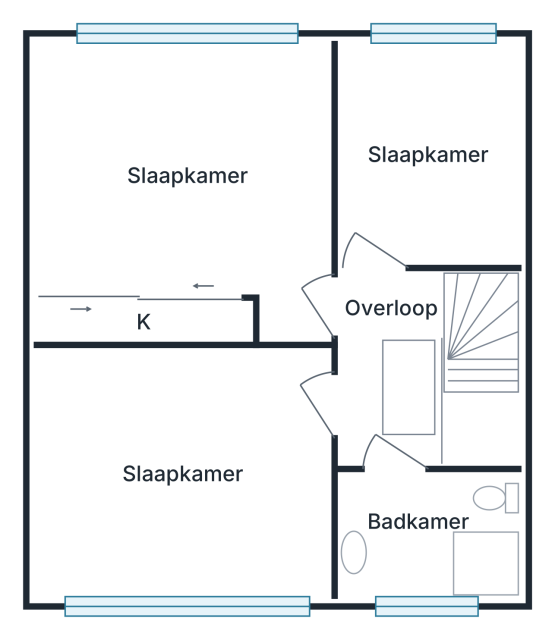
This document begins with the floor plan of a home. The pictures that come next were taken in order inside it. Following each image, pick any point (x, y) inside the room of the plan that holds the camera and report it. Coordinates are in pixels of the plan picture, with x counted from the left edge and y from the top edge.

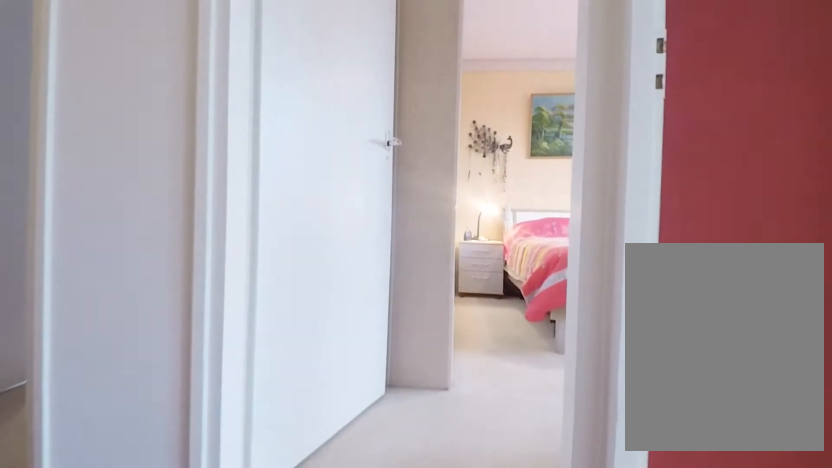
(385, 361)
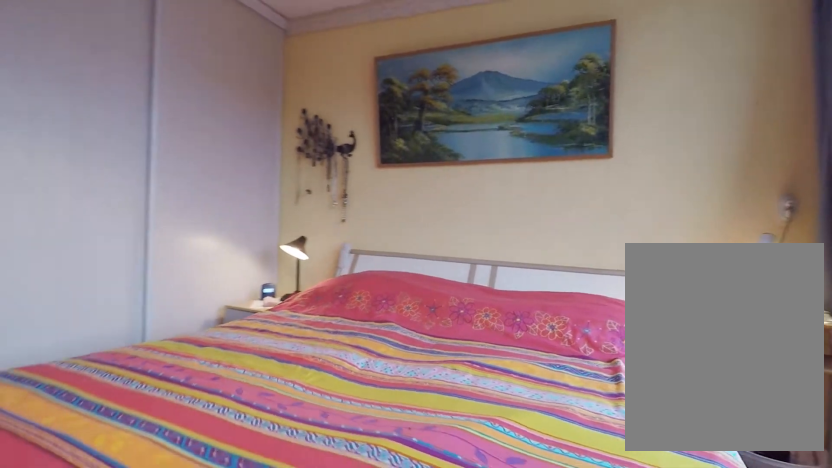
(180, 182)
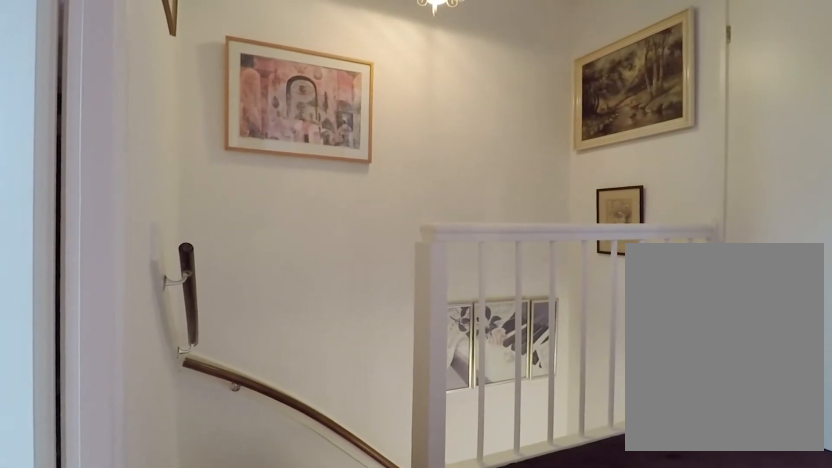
(385, 361)
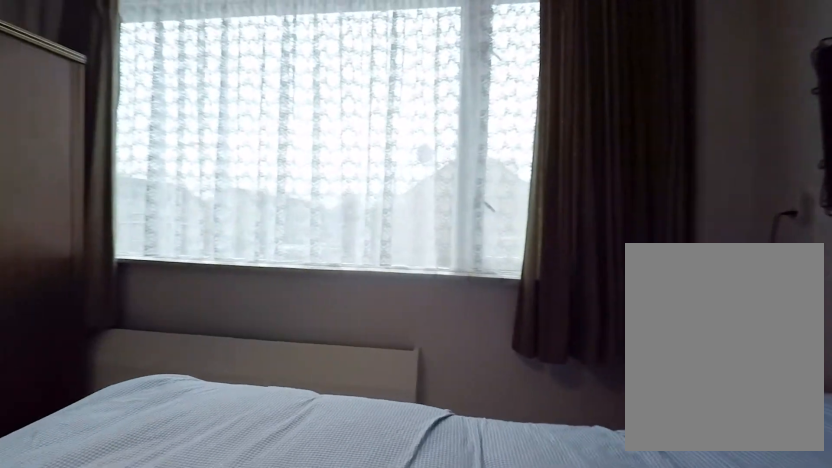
(184, 472)
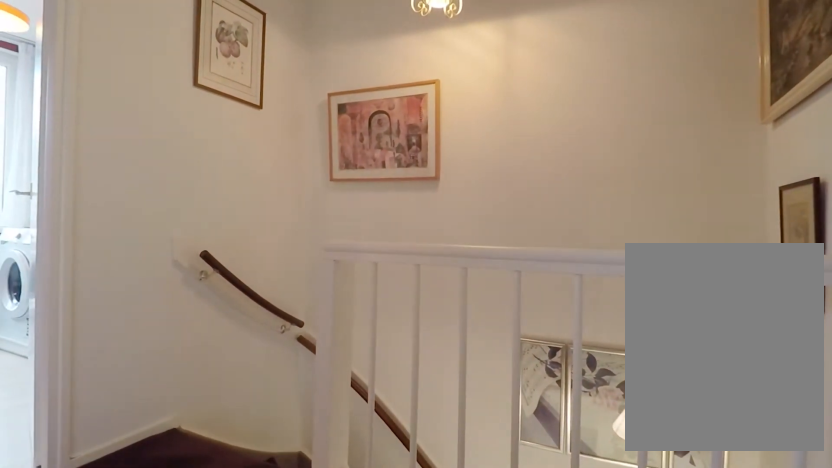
(385, 361)
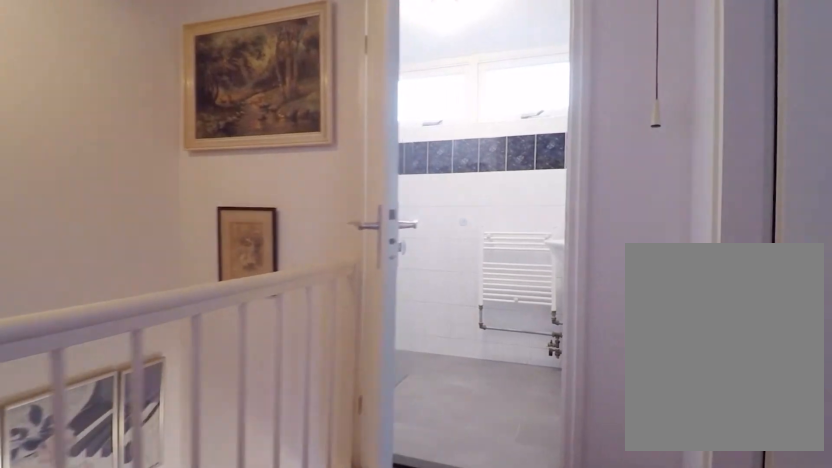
(385, 360)
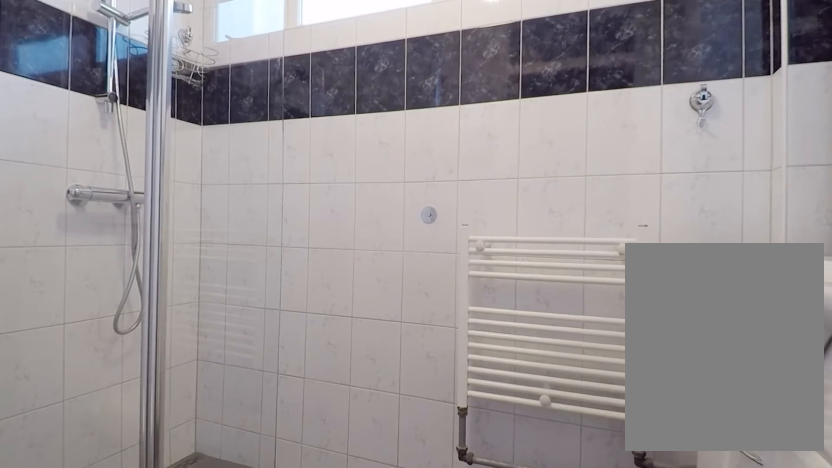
(428, 534)
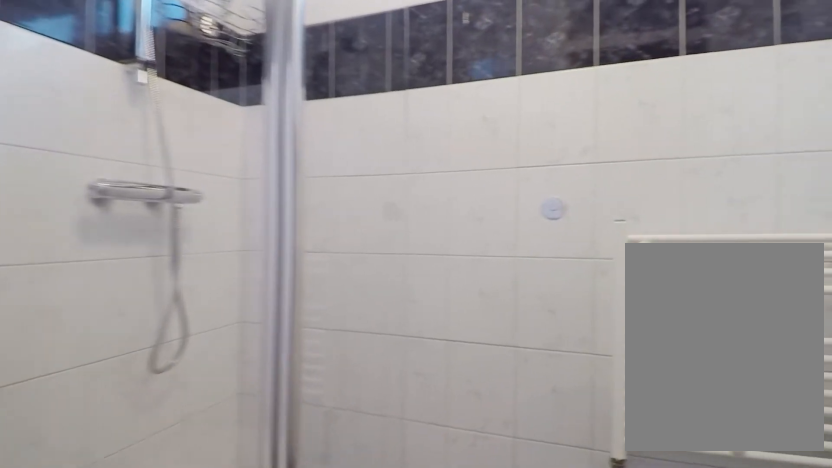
(428, 534)
